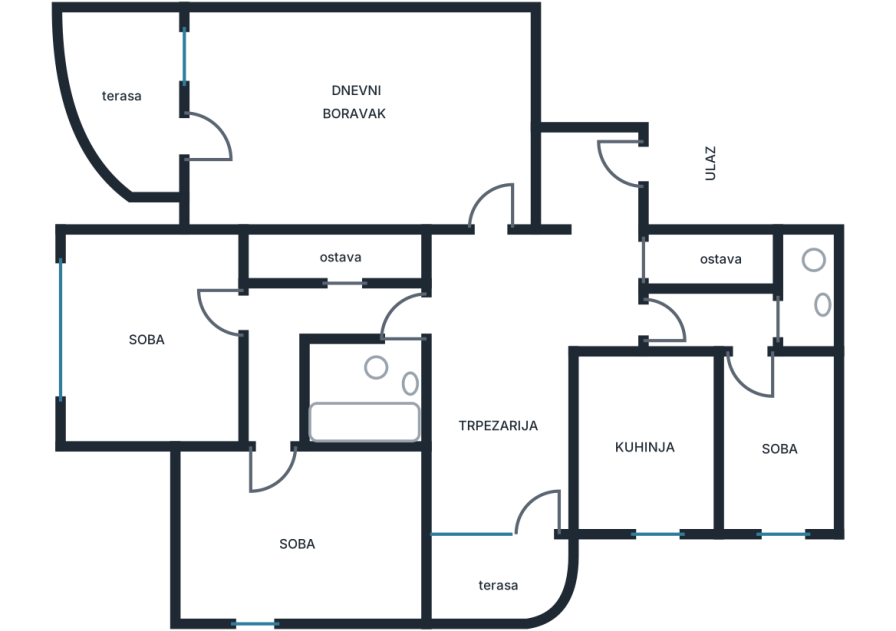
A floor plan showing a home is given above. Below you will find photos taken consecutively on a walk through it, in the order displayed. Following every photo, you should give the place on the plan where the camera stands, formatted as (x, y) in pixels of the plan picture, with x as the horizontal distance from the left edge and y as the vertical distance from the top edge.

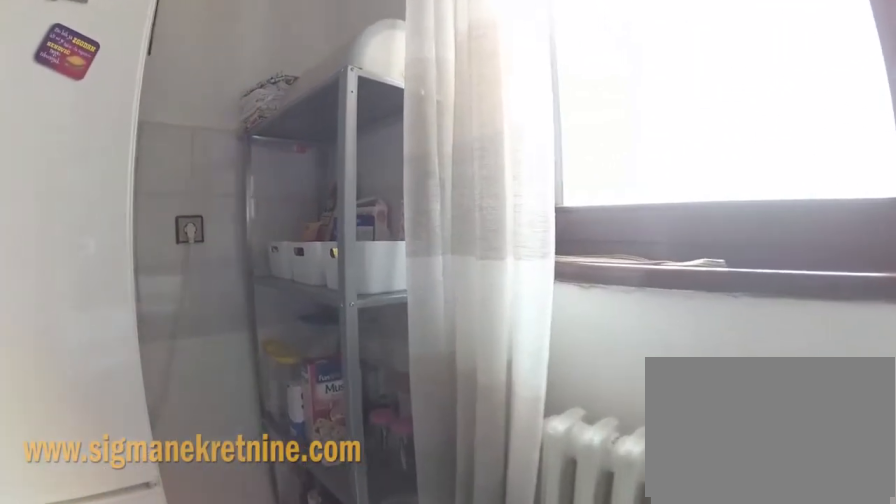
(648, 483)
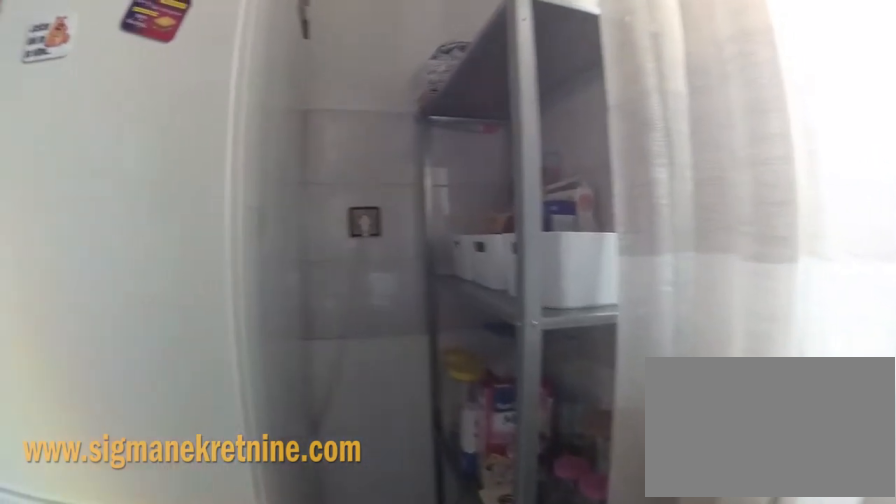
(634, 490)
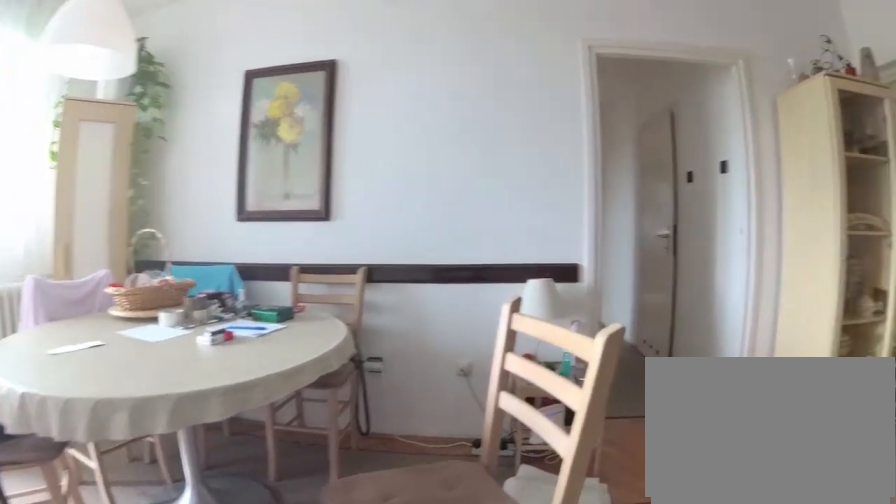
(566, 394)
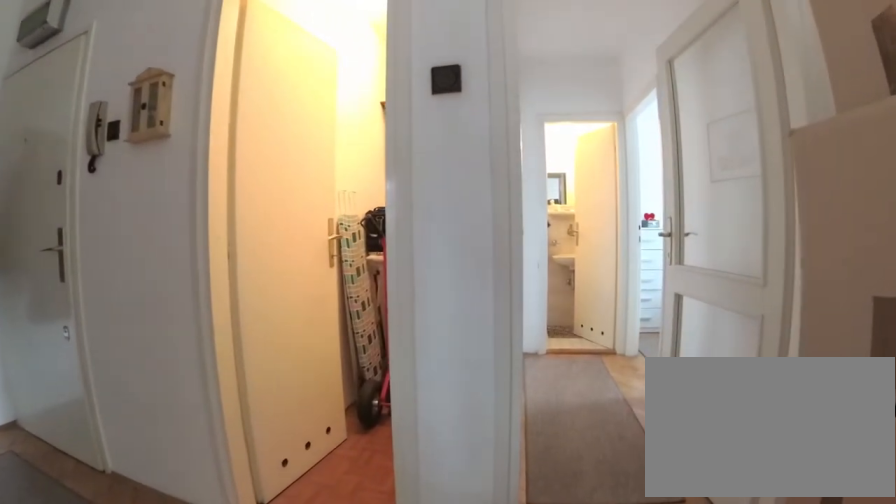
(542, 323)
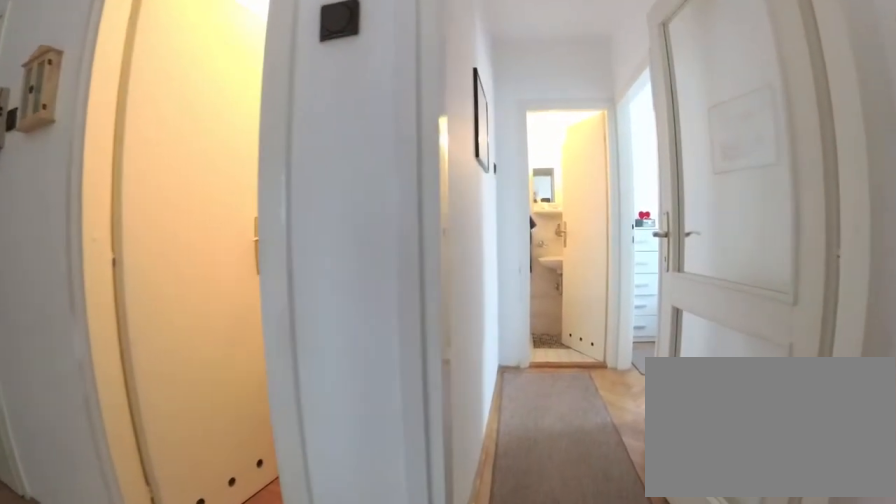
(564, 323)
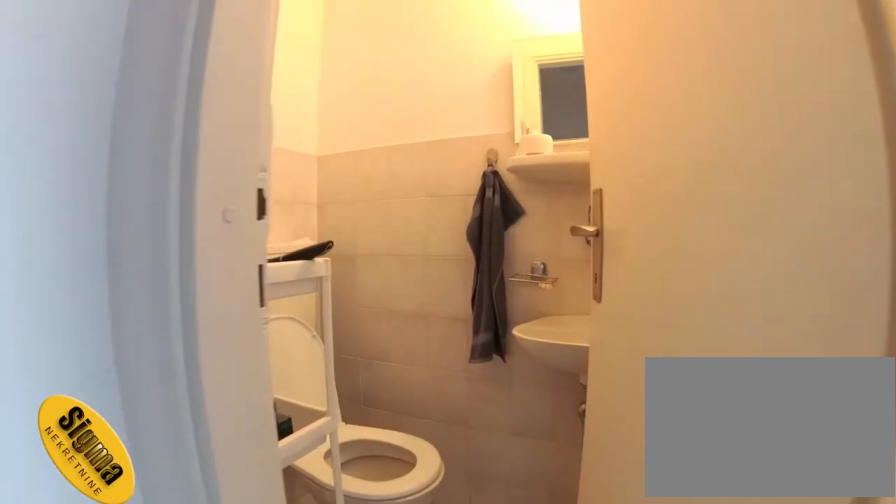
(727, 324)
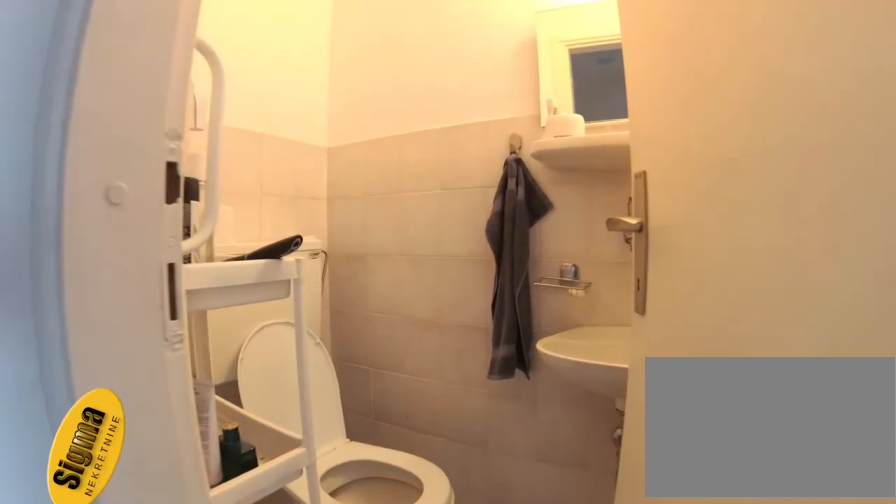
(740, 325)
